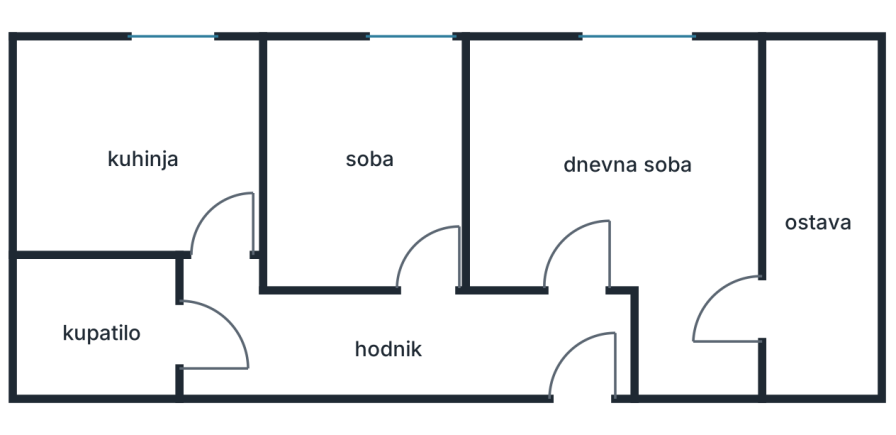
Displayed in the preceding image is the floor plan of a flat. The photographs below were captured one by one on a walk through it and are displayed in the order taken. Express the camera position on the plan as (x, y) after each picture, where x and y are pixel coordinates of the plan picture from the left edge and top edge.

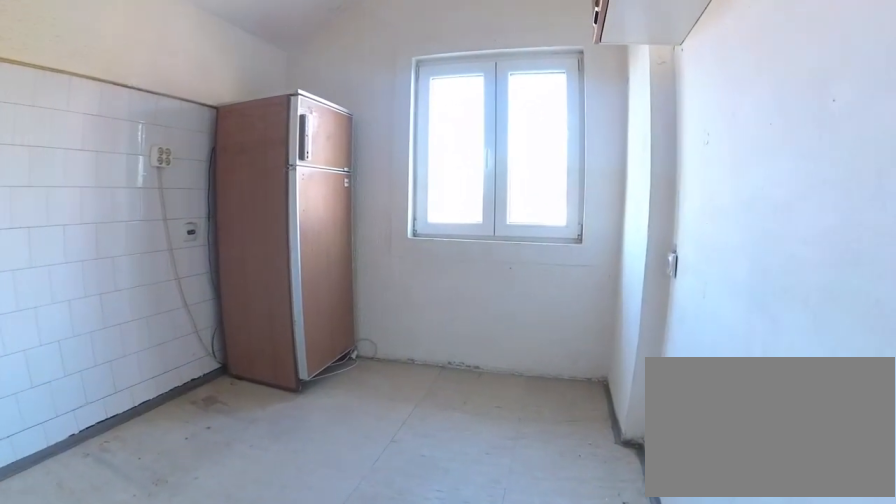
(224, 230)
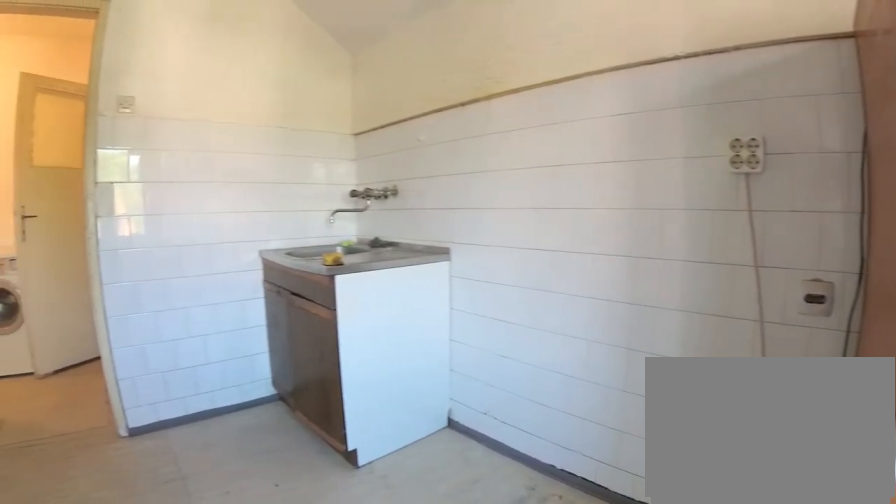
(217, 75)
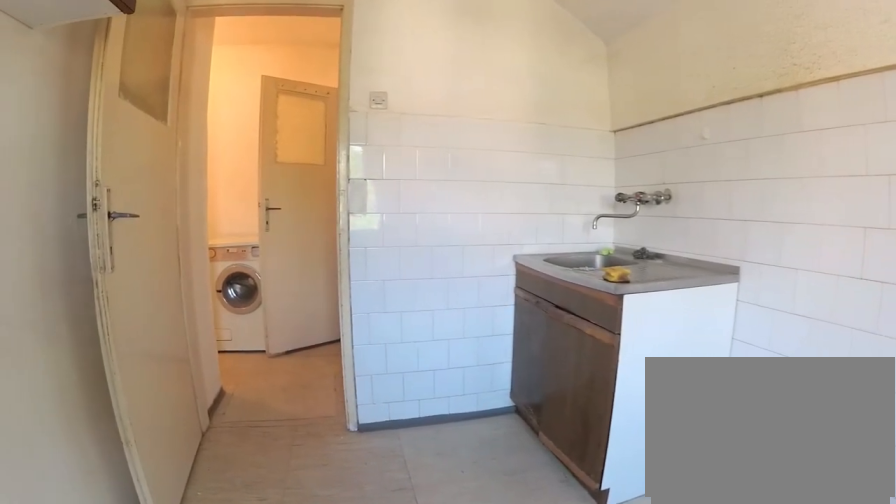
(210, 87)
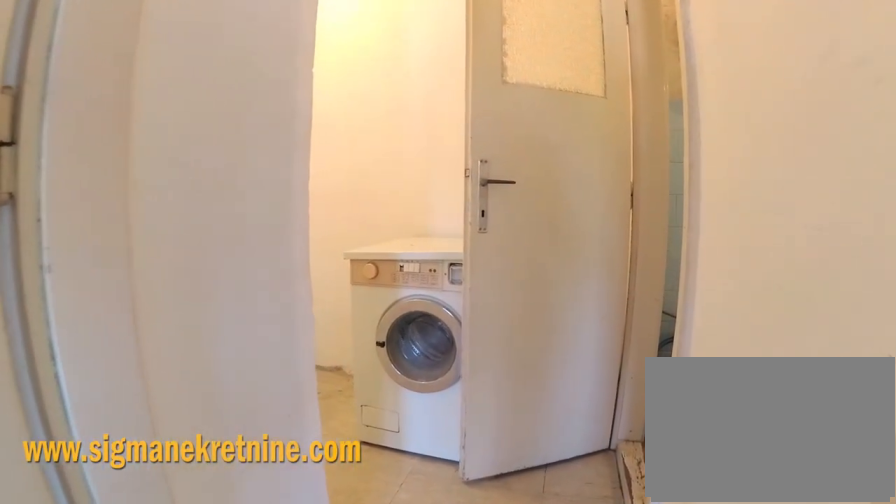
(209, 219)
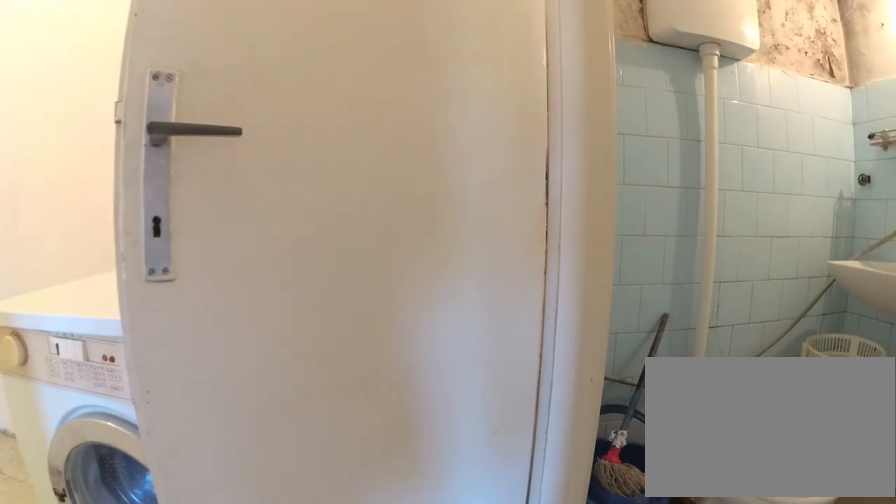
(214, 282)
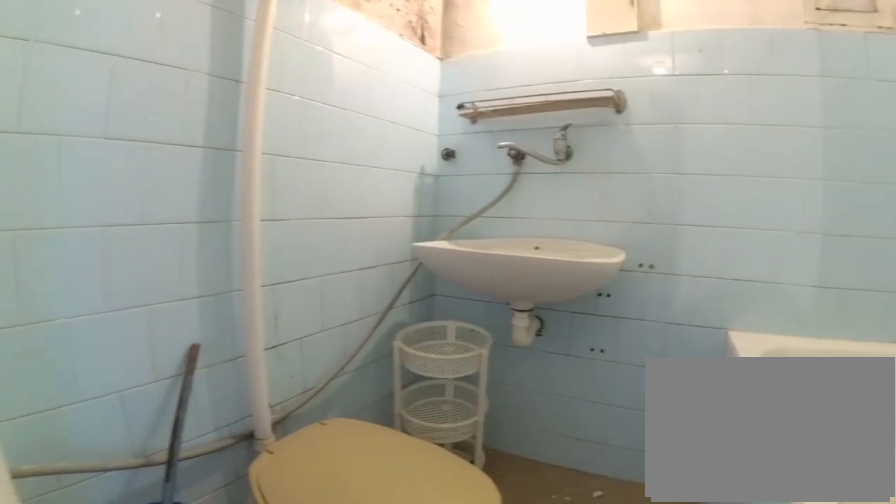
(191, 307)
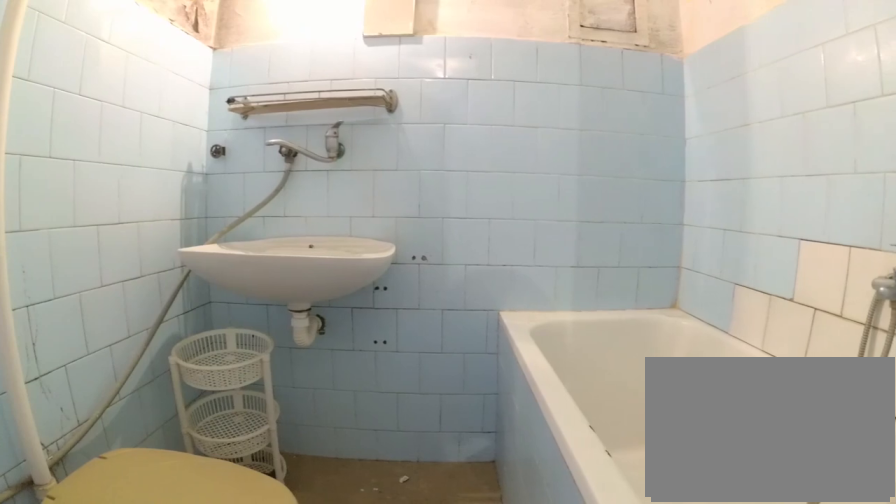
(173, 319)
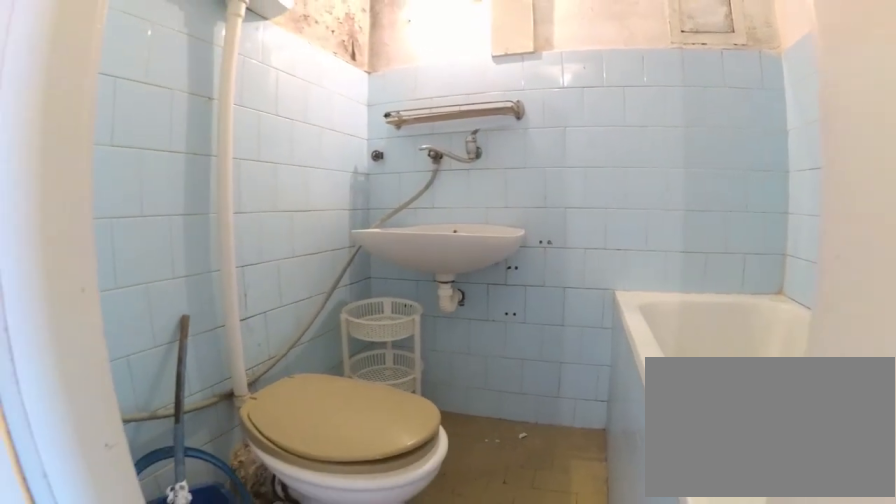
(188, 310)
